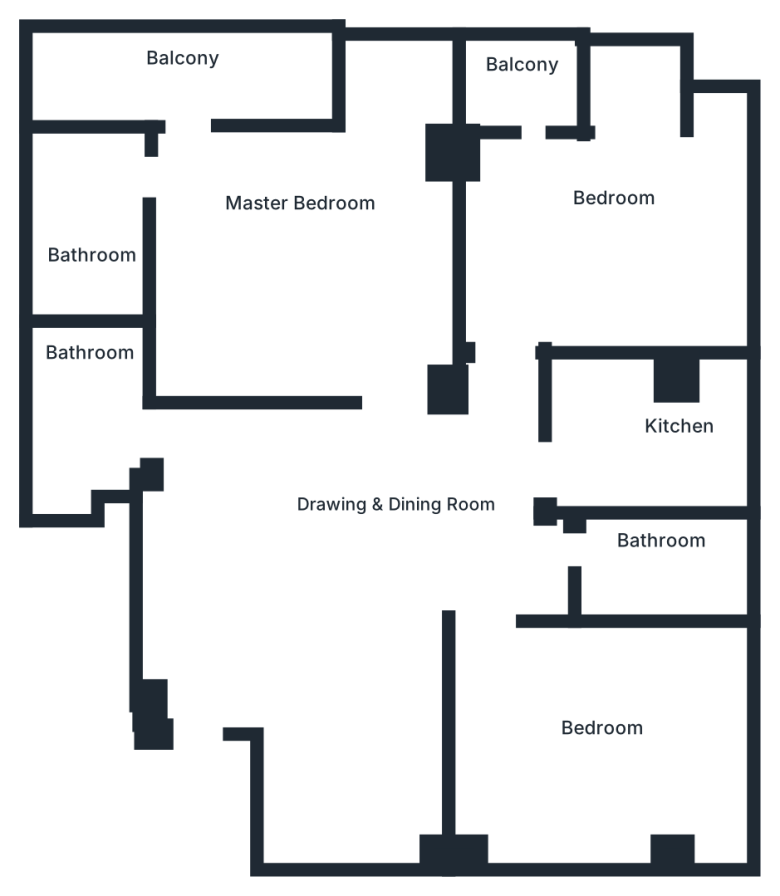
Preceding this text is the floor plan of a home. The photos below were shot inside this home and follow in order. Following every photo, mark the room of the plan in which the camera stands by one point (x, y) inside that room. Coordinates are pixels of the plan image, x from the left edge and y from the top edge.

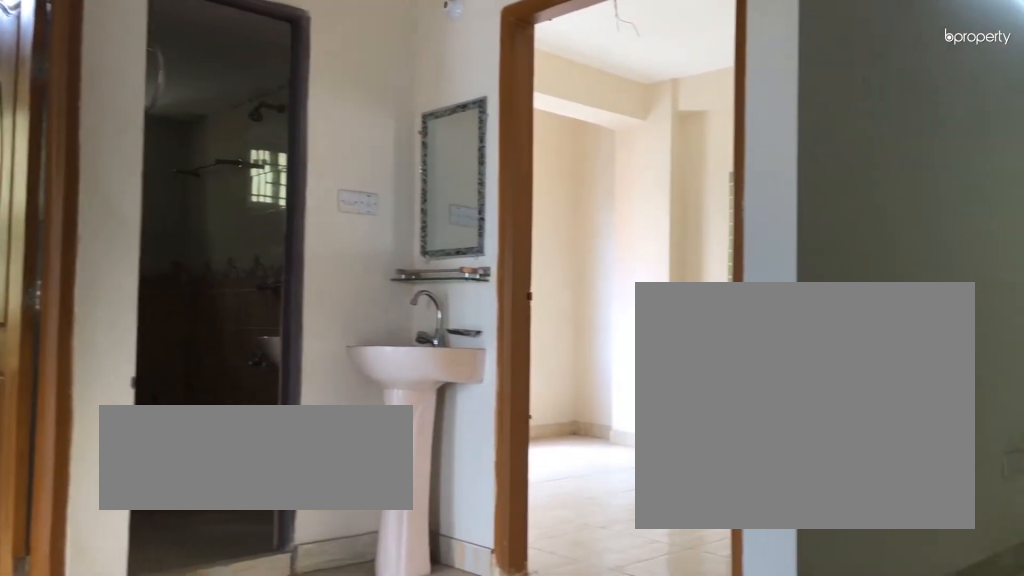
(401, 515)
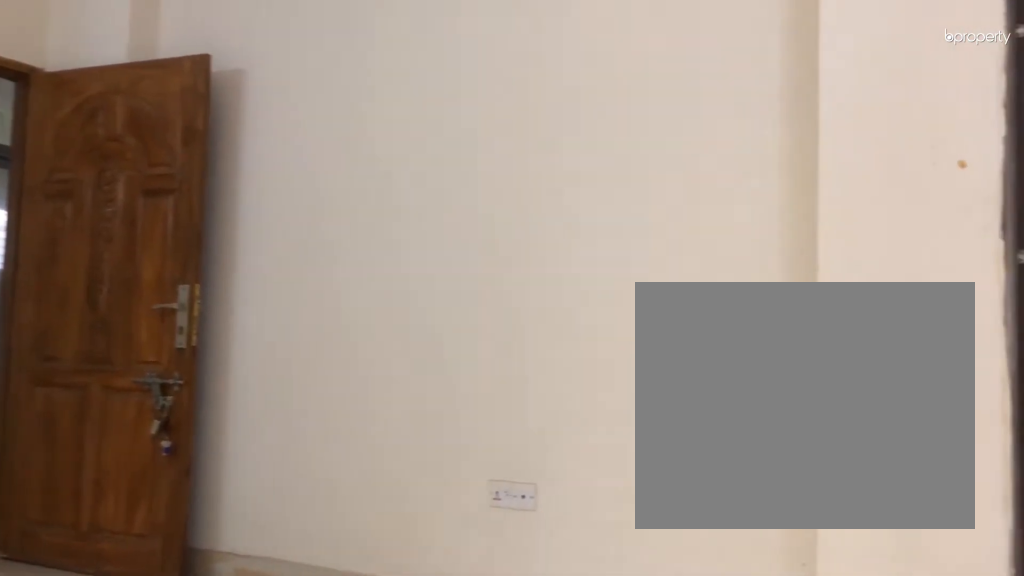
(401, 515)
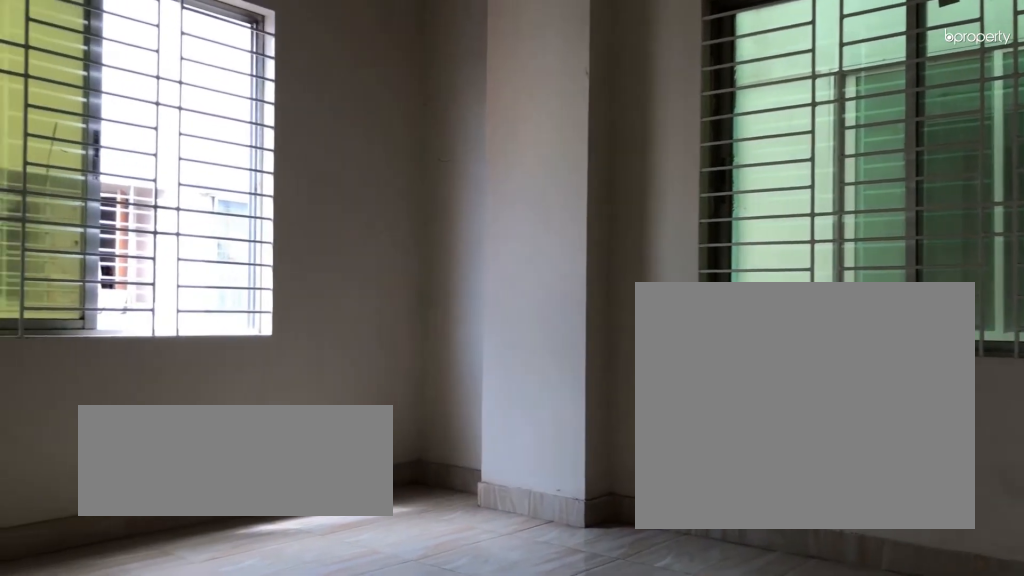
(609, 720)
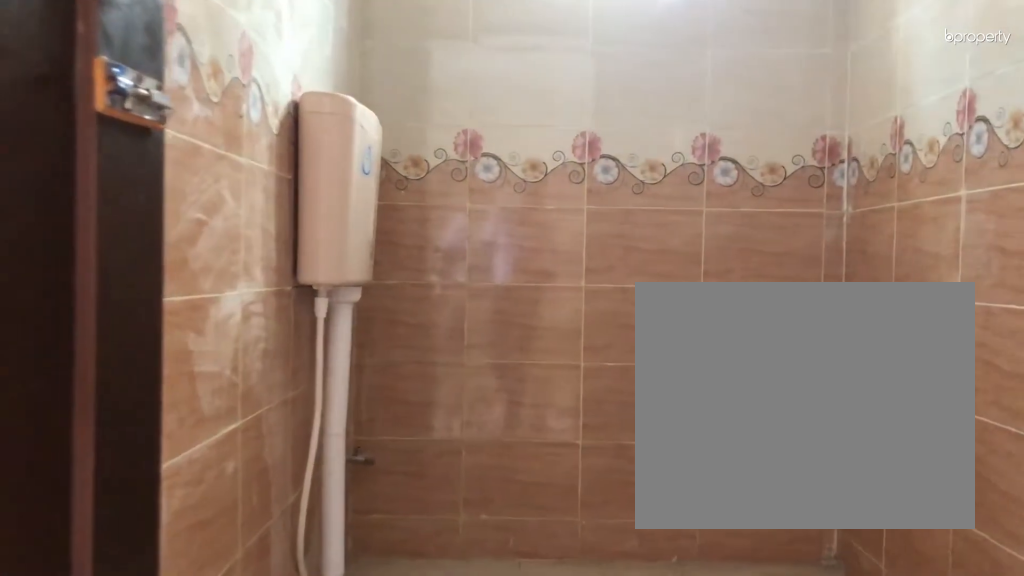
(672, 556)
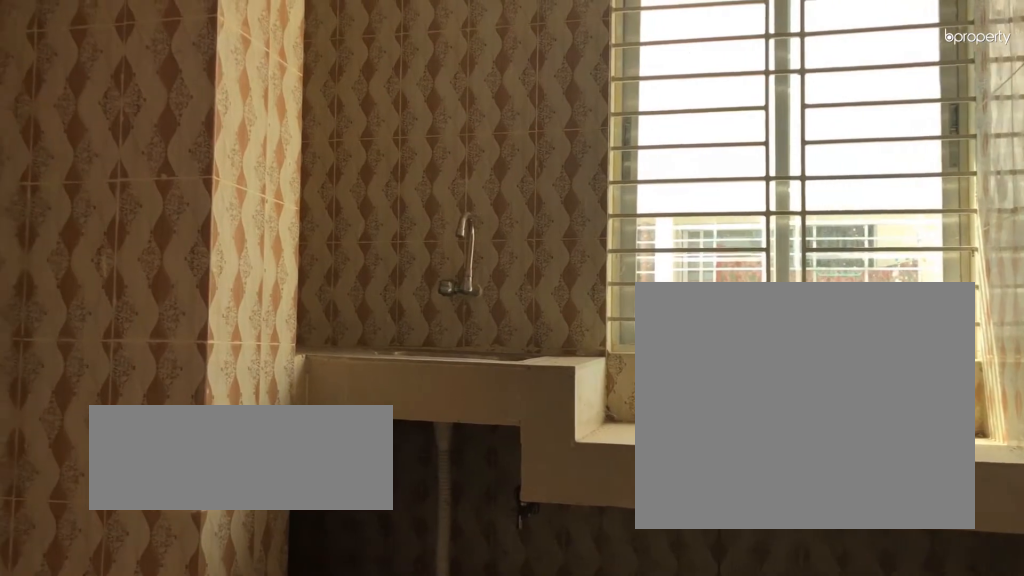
(672, 450)
